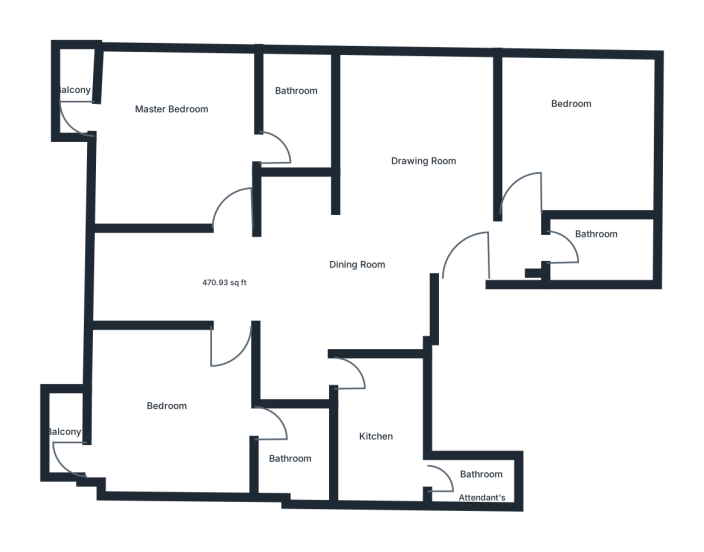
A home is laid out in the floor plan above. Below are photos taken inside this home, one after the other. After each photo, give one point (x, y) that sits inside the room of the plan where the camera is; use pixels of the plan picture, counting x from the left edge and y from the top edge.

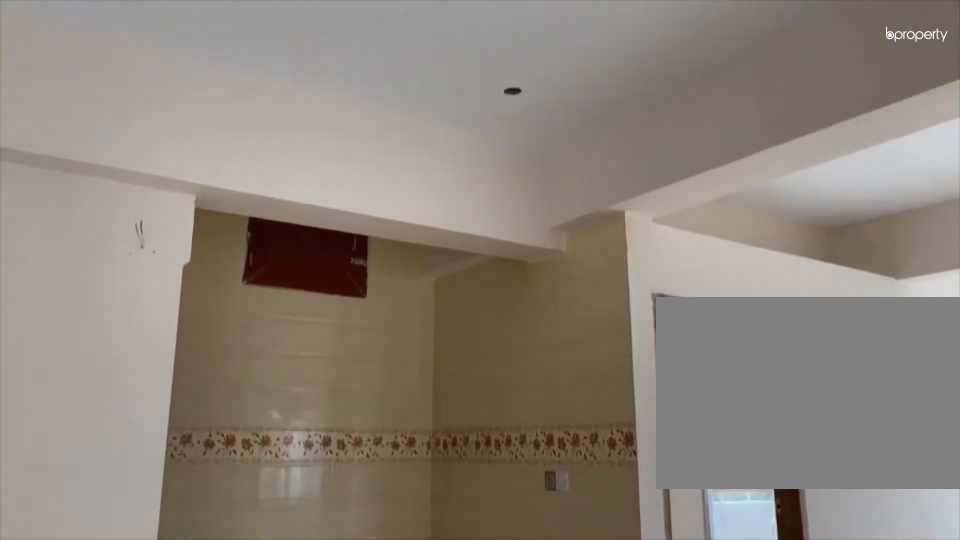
(397, 223)
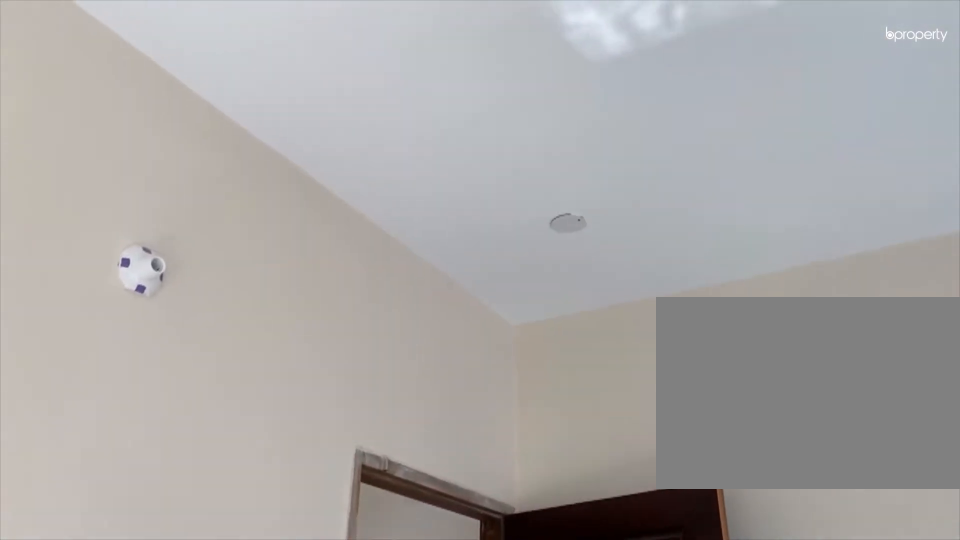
(587, 140)
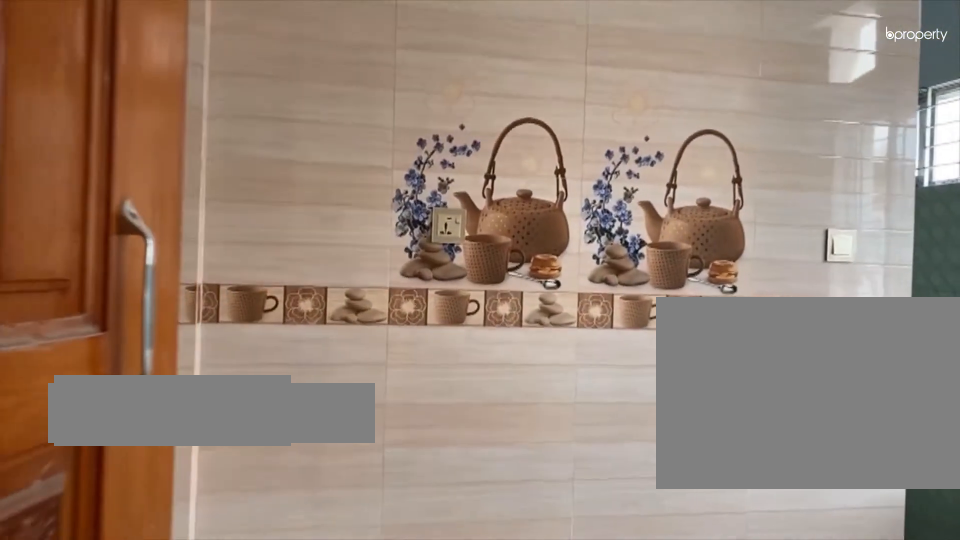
(378, 438)
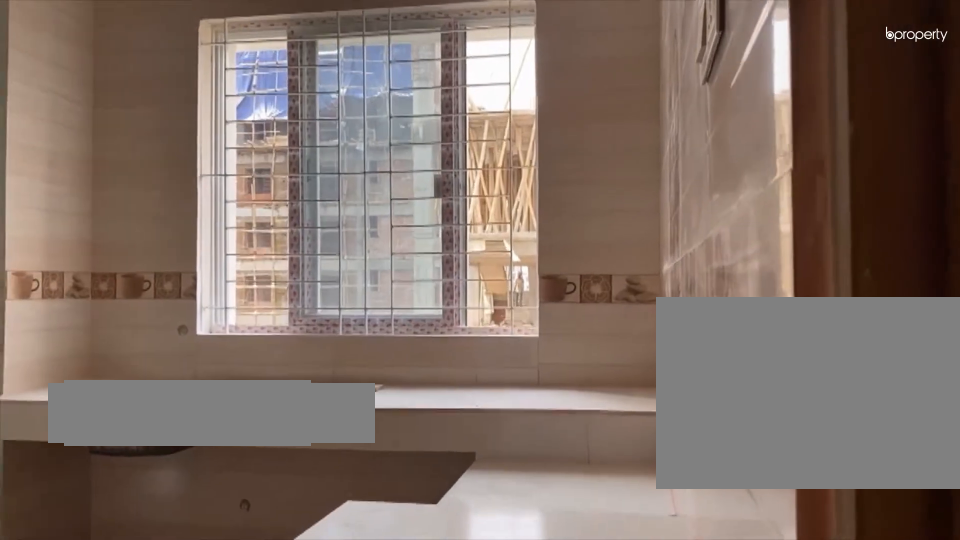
(378, 438)
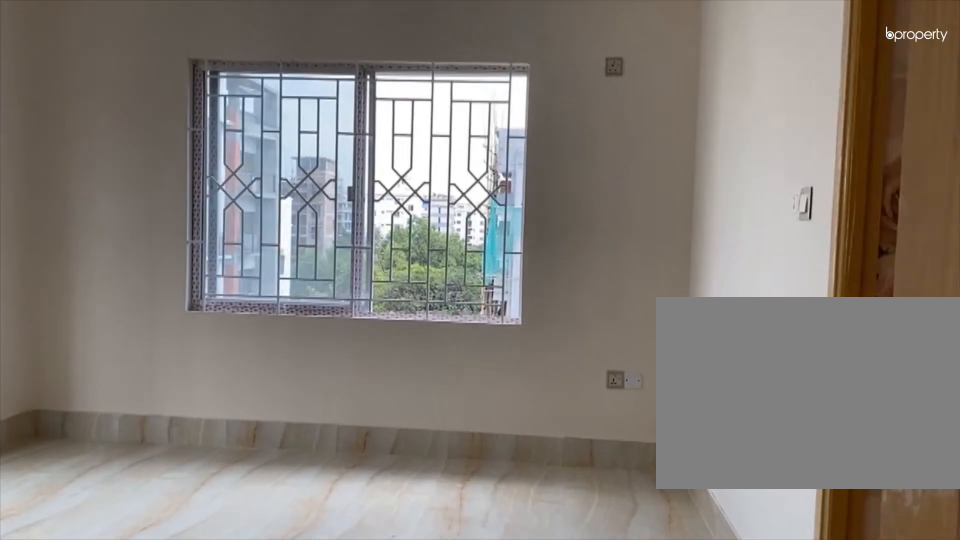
(174, 140)
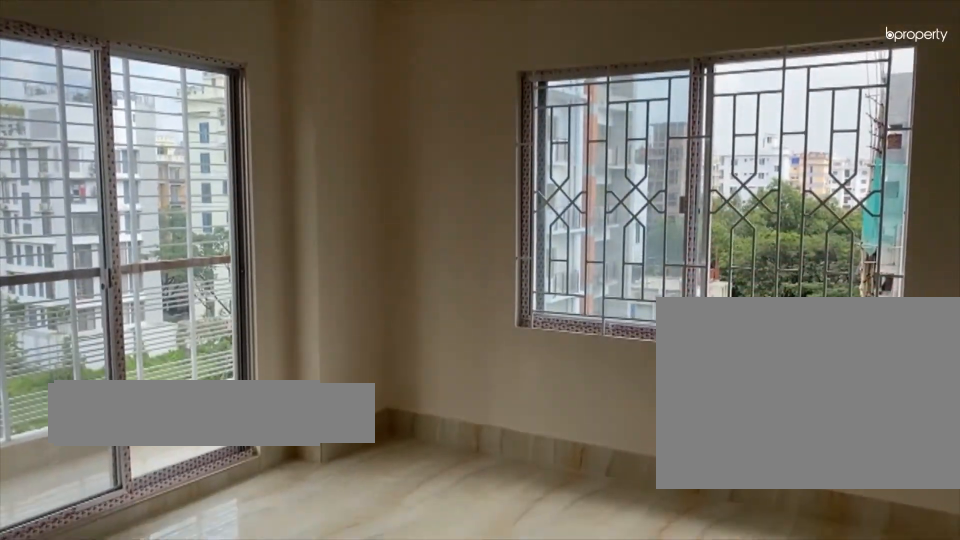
(174, 140)
